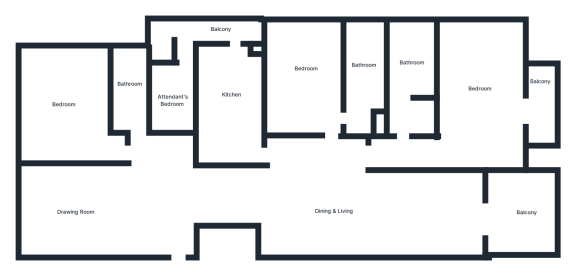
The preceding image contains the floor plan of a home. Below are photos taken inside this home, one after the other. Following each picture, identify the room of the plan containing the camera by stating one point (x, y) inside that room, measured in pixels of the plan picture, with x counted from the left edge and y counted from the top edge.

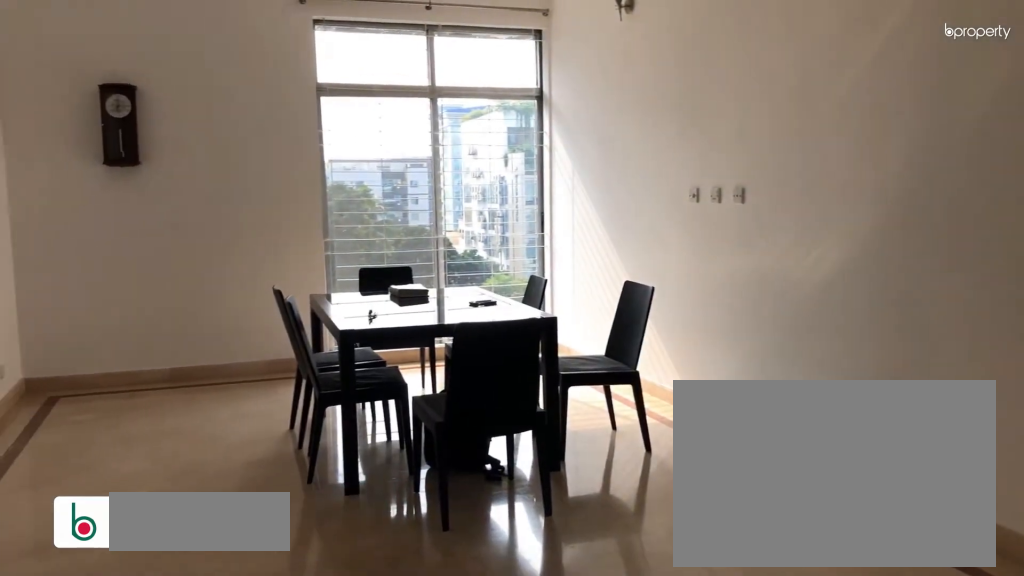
(76, 206)
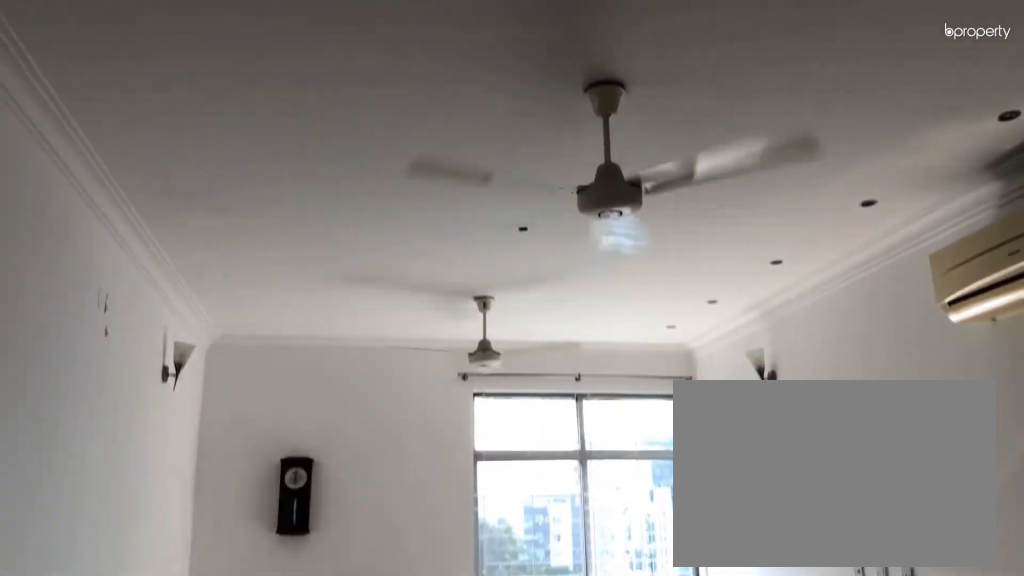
(76, 206)
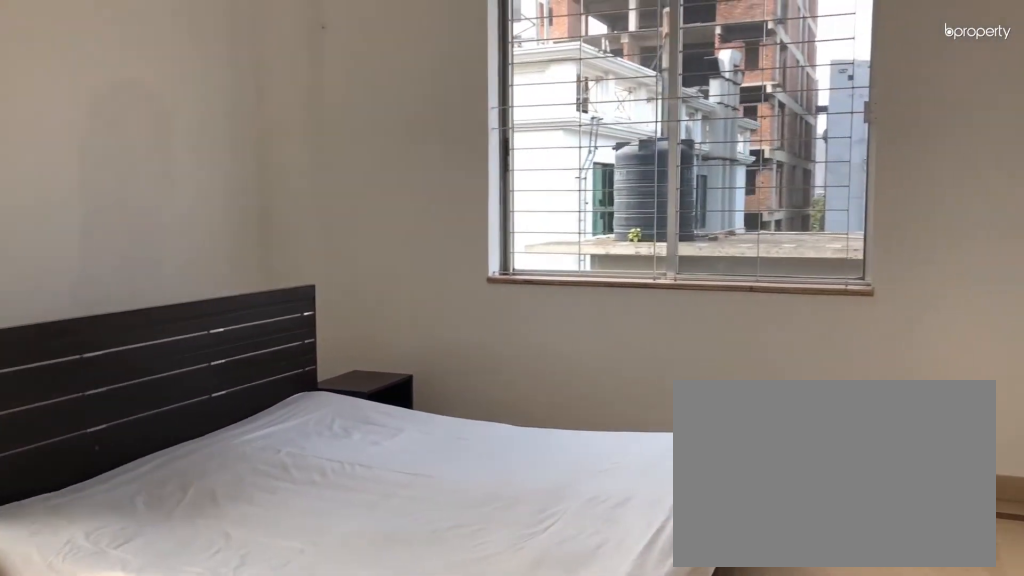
(62, 108)
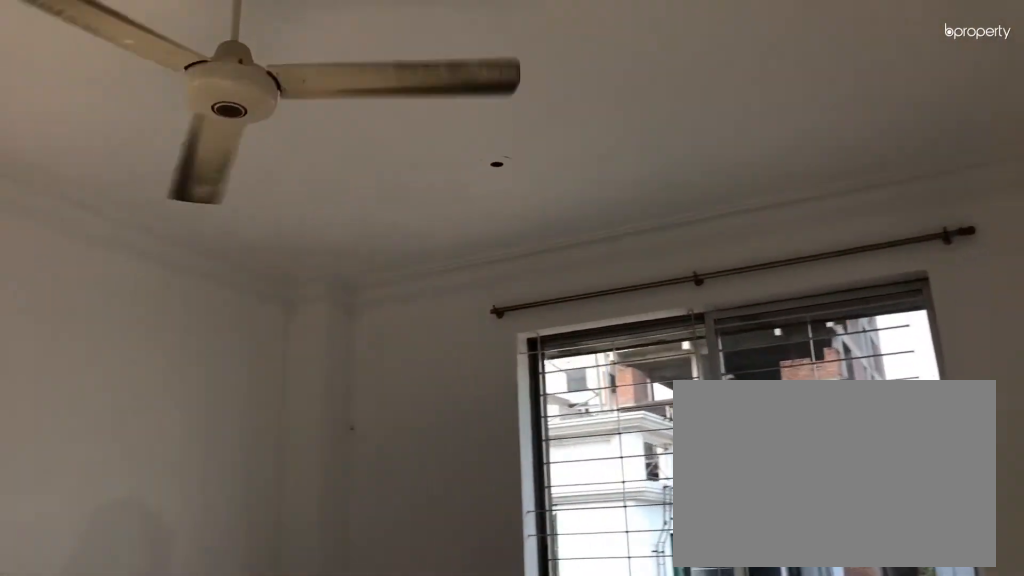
(62, 108)
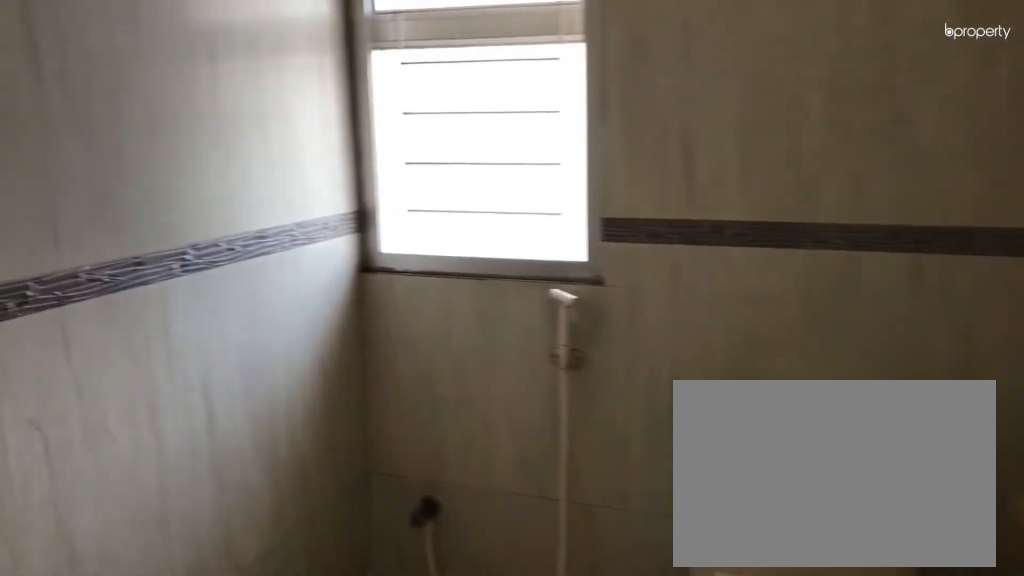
(127, 86)
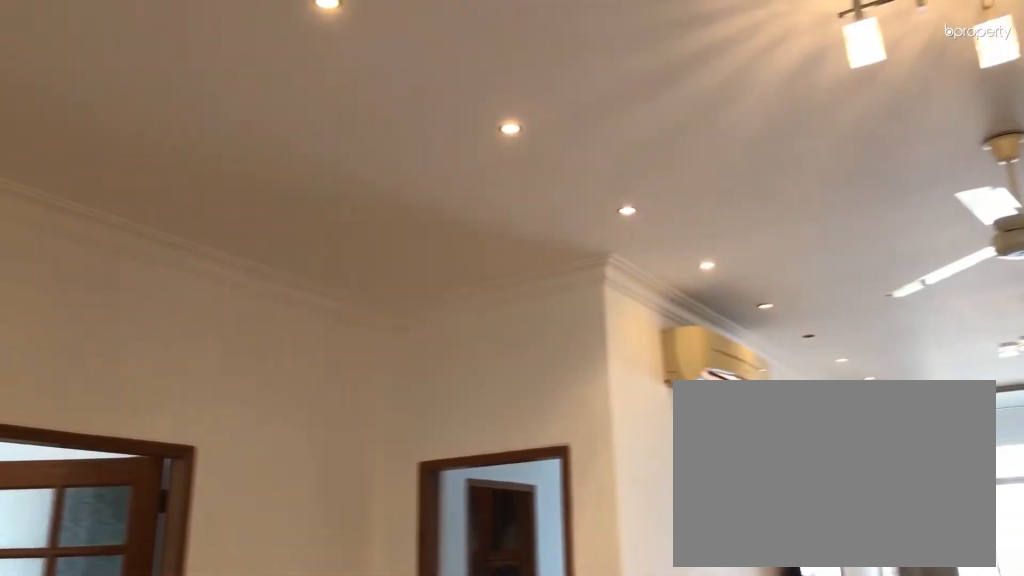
(316, 195)
